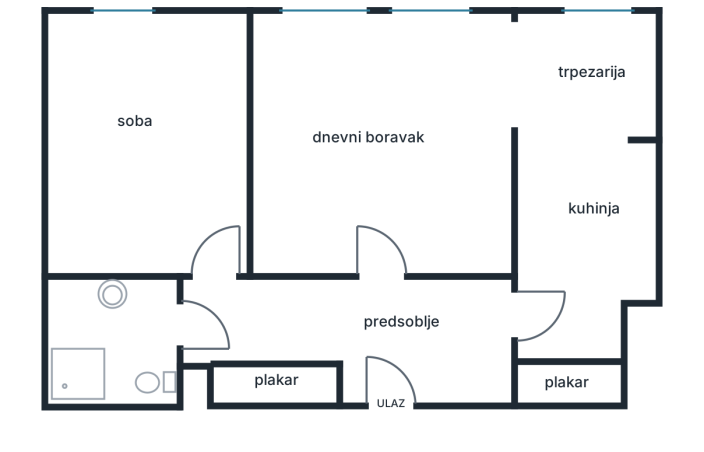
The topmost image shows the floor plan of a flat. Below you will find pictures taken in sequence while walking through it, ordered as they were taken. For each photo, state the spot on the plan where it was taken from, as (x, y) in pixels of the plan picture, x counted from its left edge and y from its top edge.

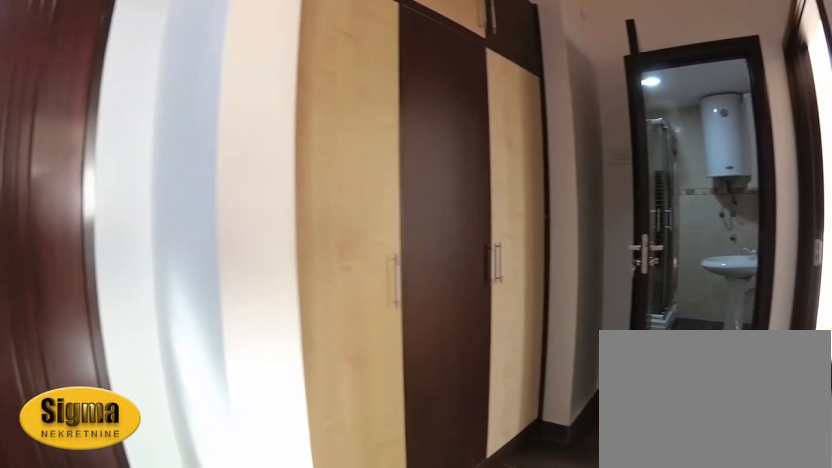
(401, 303)
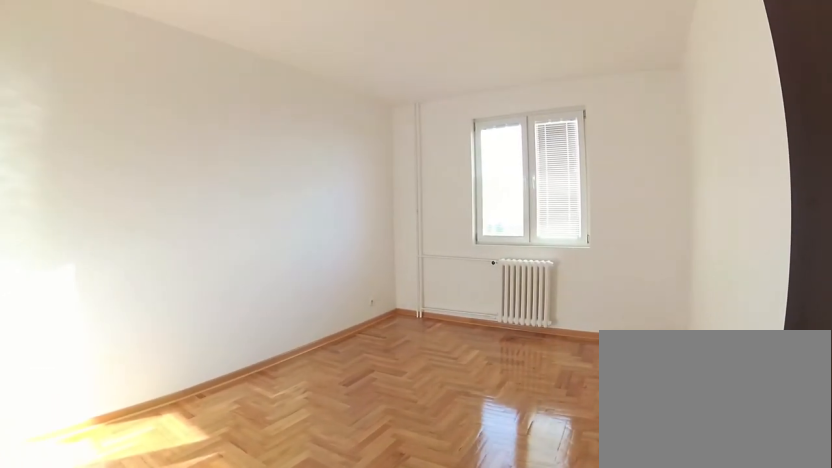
(229, 294)
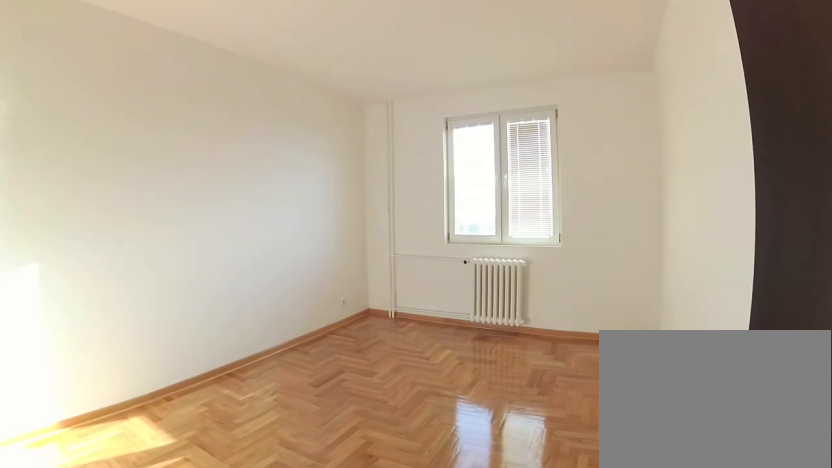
(226, 292)
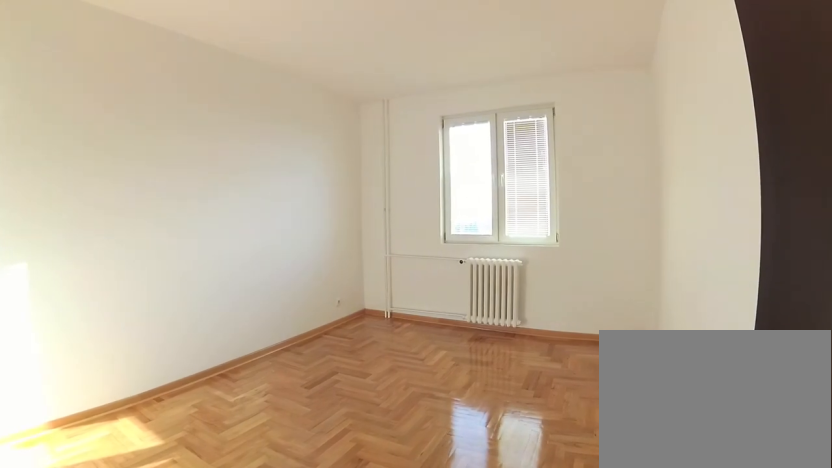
(226, 292)
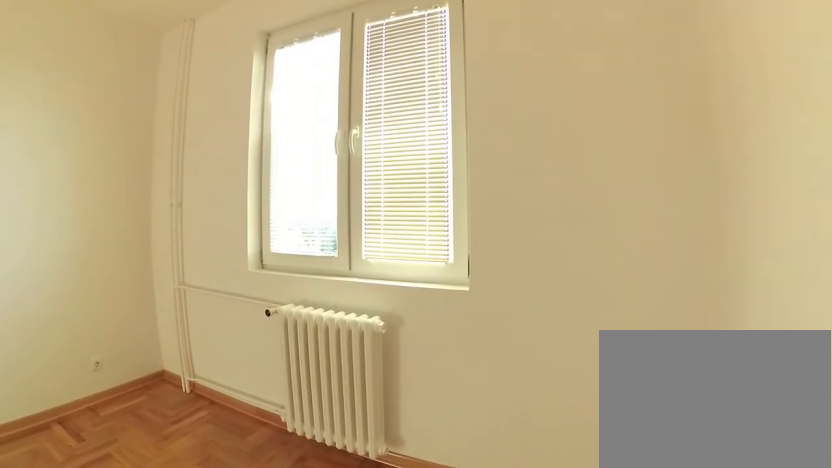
(235, 132)
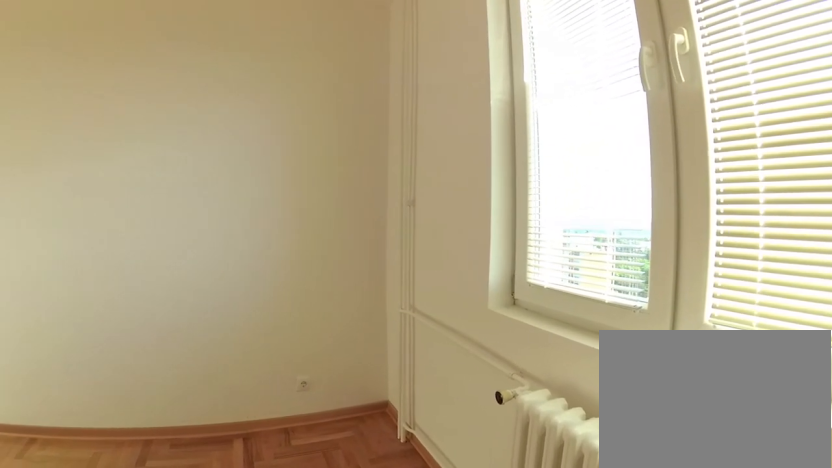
(192, 65)
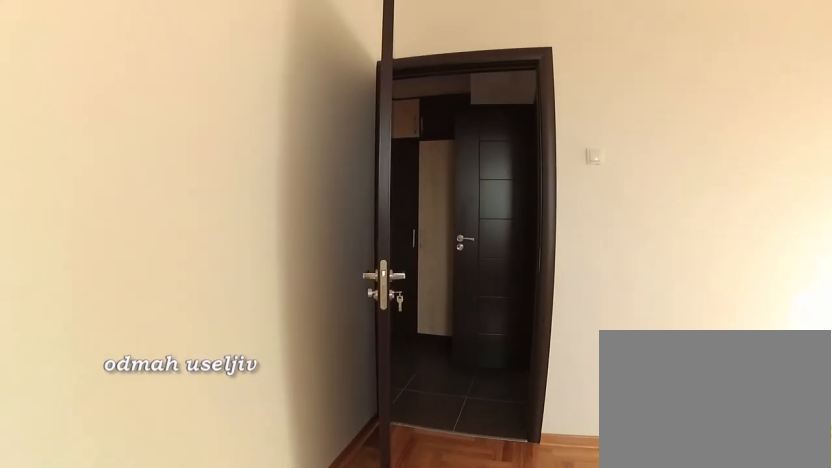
(169, 79)
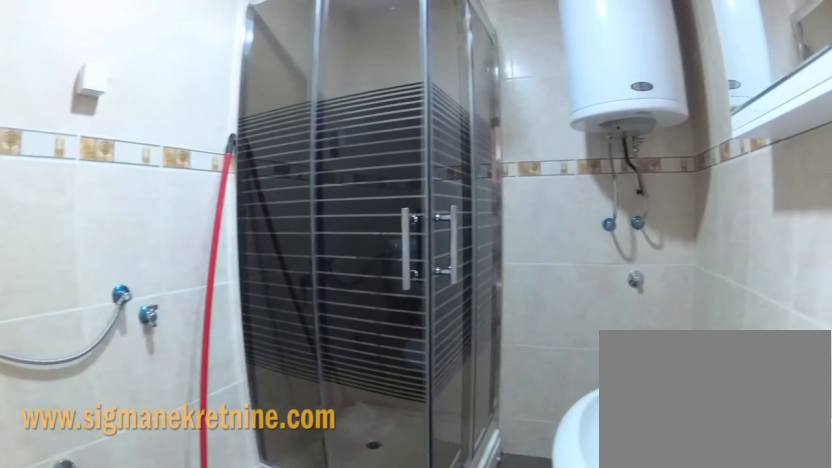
(197, 307)
